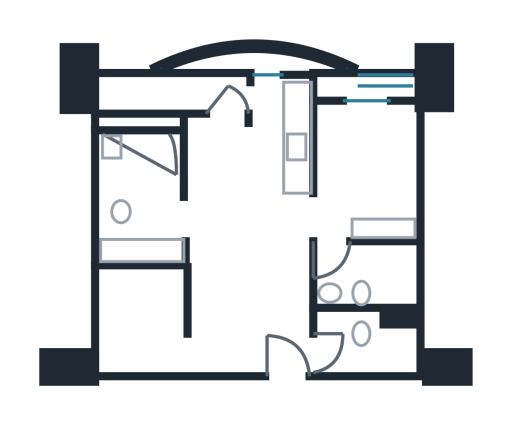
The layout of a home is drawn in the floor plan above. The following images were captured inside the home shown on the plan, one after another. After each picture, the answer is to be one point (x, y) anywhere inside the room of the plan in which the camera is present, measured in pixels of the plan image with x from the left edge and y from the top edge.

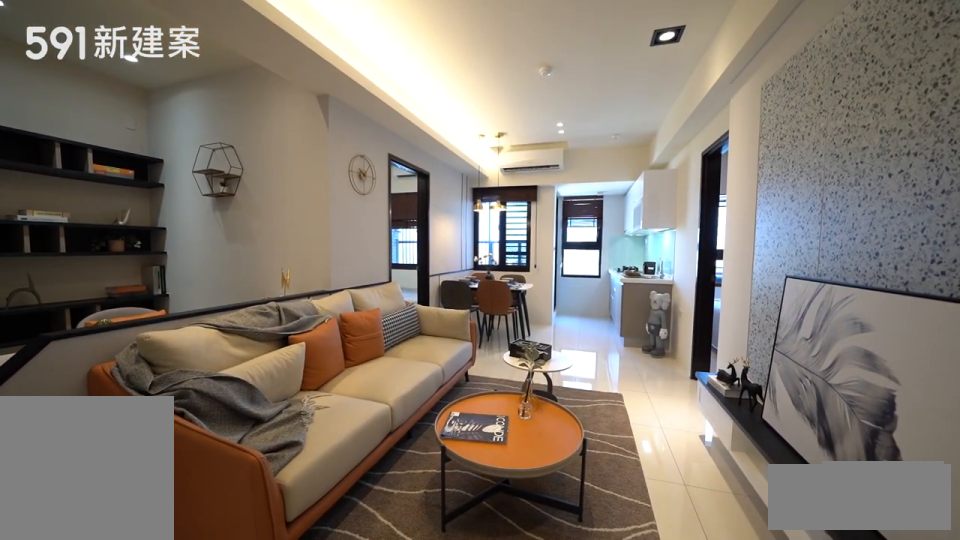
(251, 307)
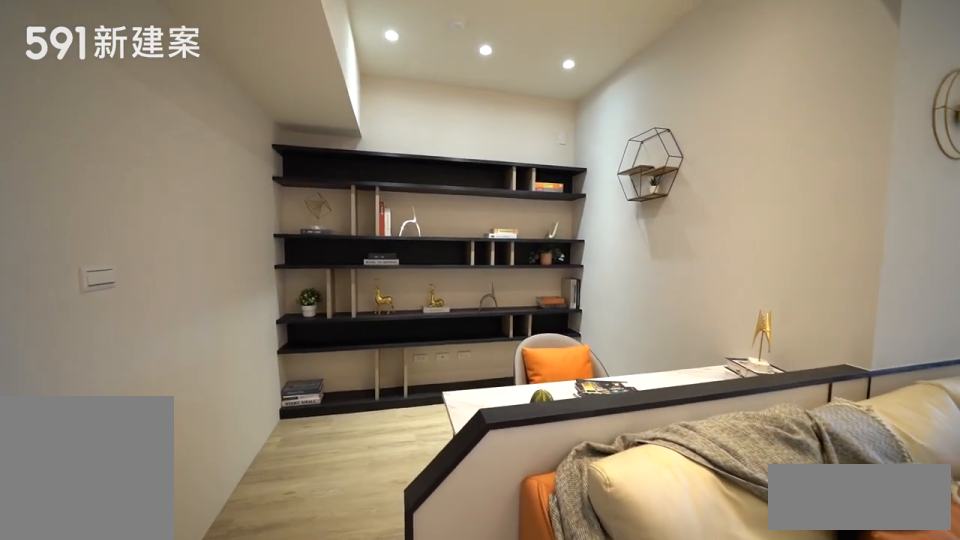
(138, 322)
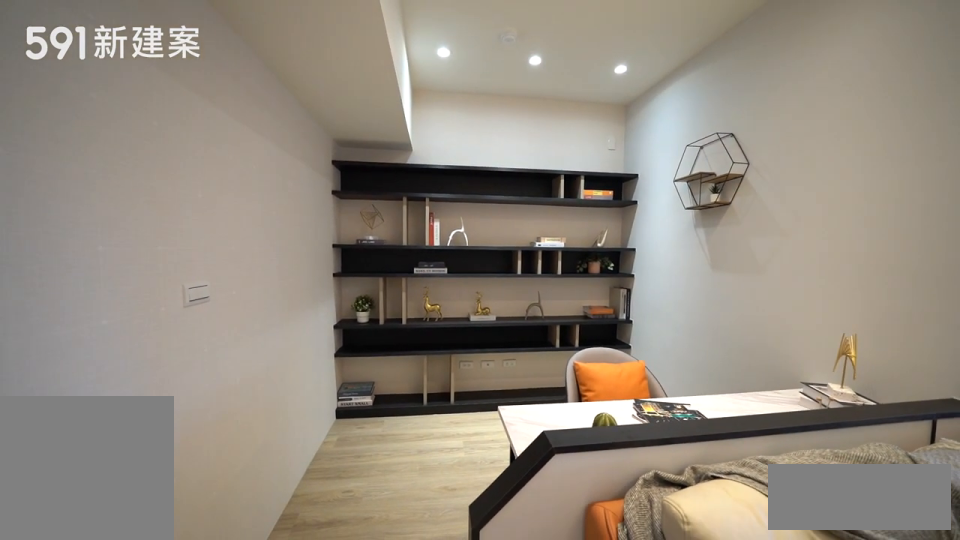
(138, 322)
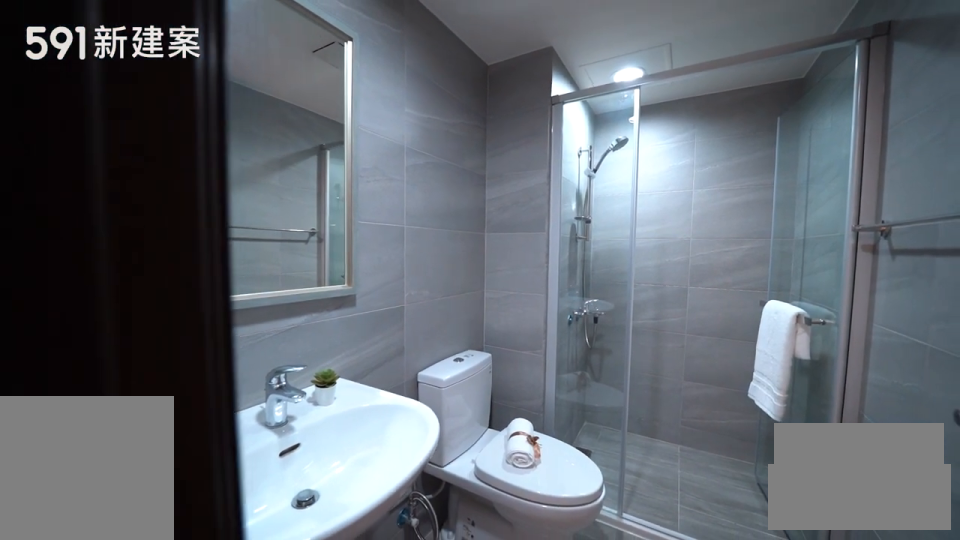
(379, 347)
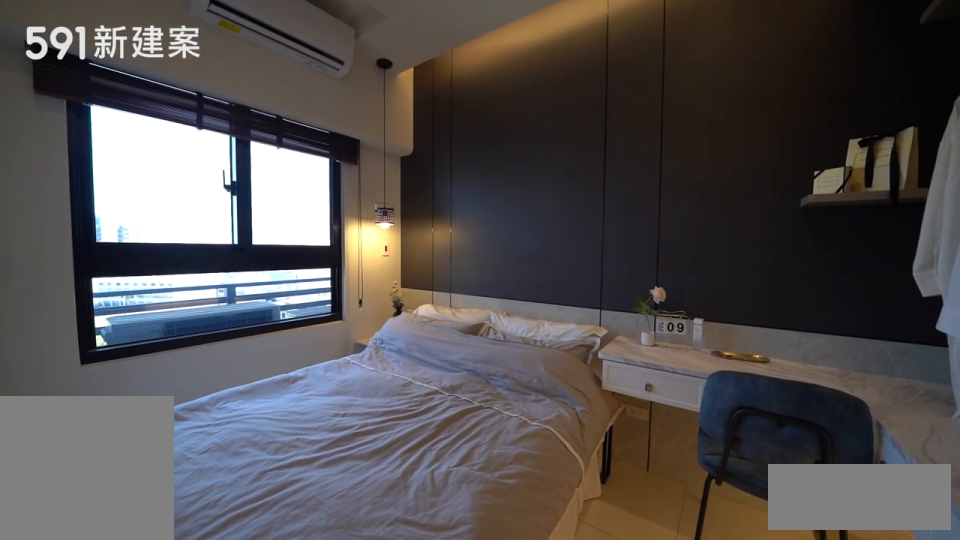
(365, 168)
